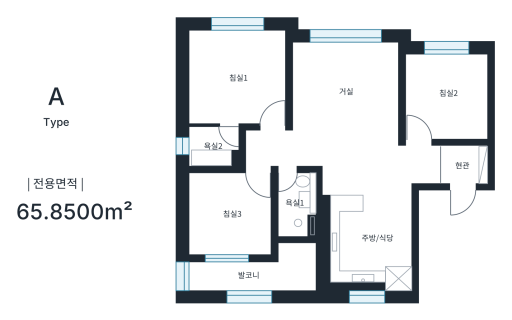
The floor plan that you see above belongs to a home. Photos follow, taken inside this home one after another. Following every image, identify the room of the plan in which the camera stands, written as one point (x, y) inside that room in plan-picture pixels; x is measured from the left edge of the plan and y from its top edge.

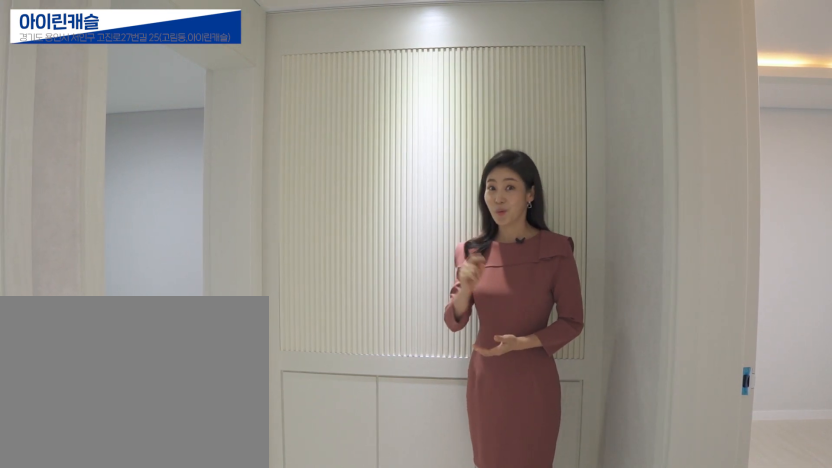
(267, 146)
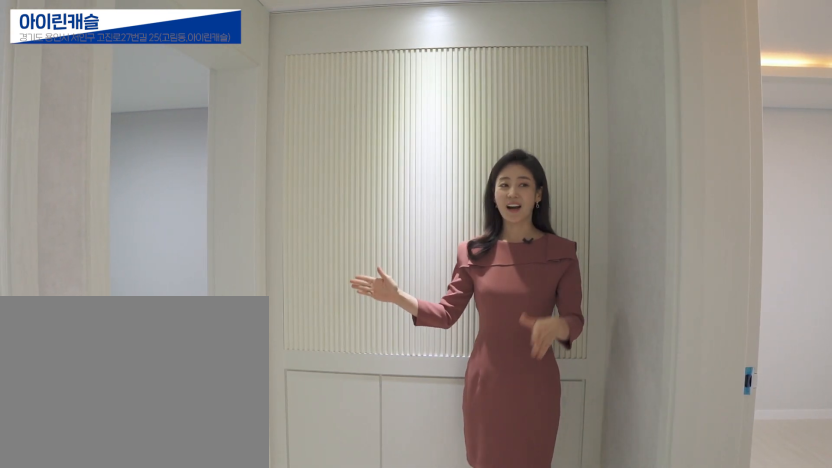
(267, 146)
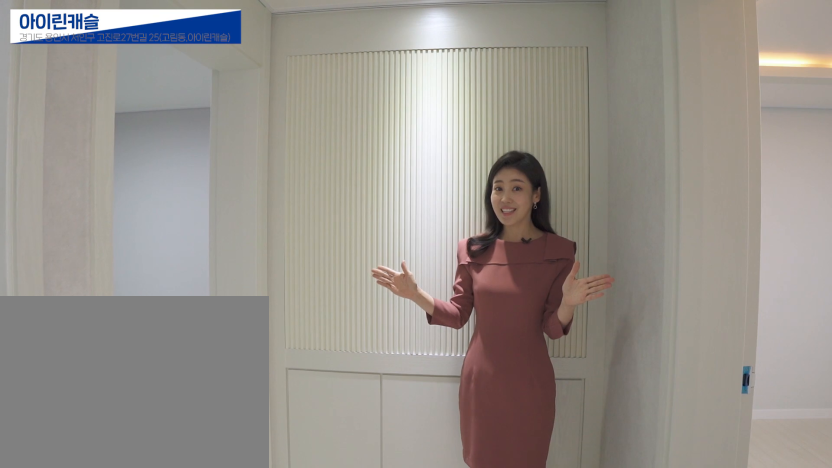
(267, 146)
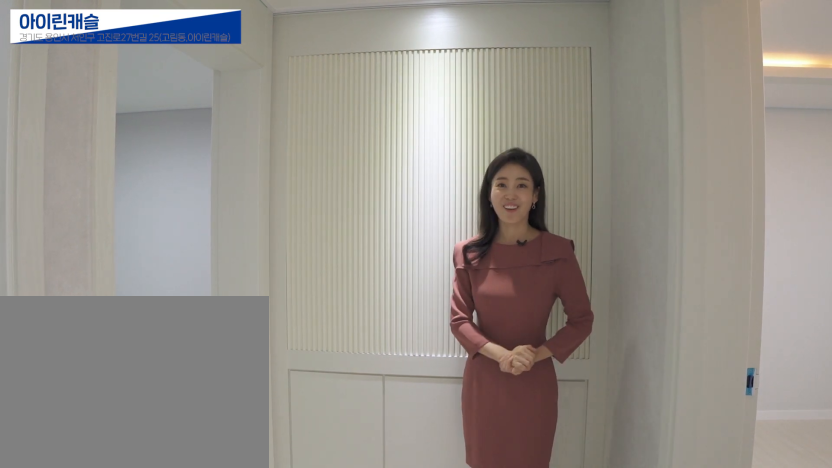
(267, 146)
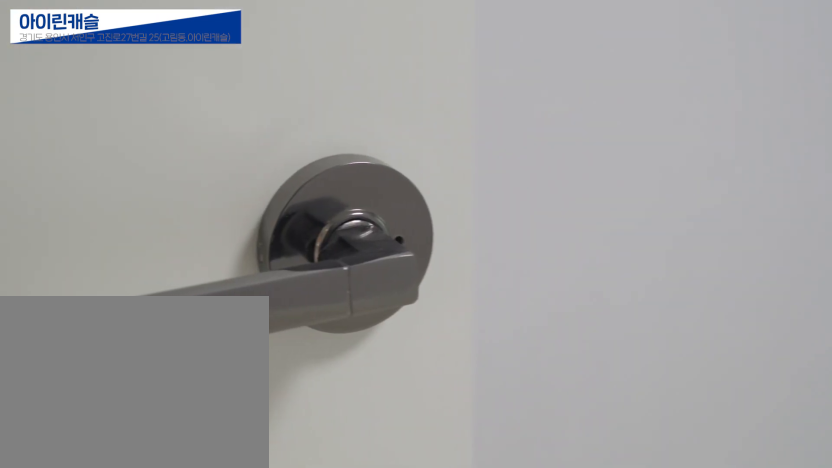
(249, 232)
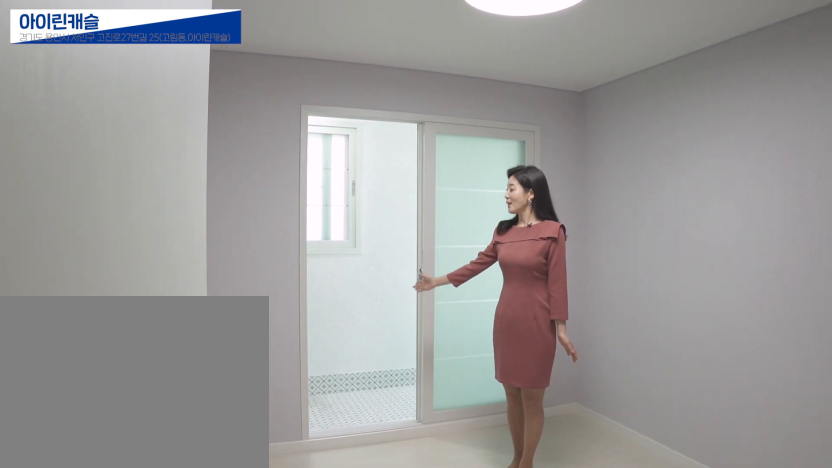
(249, 232)
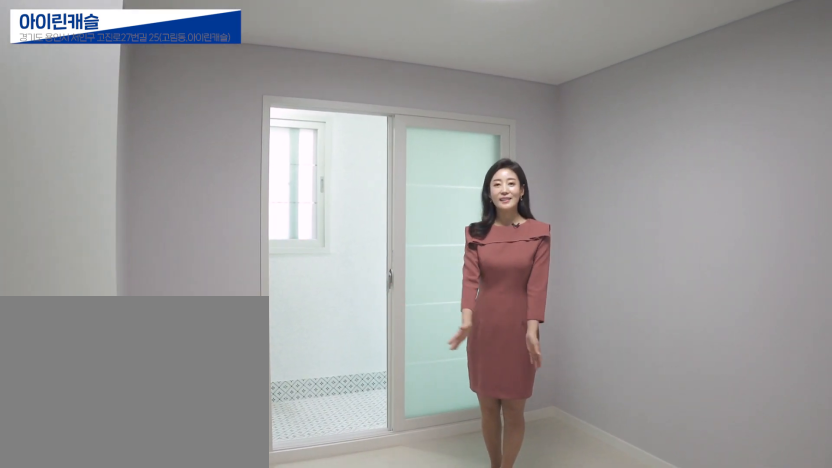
(249, 232)
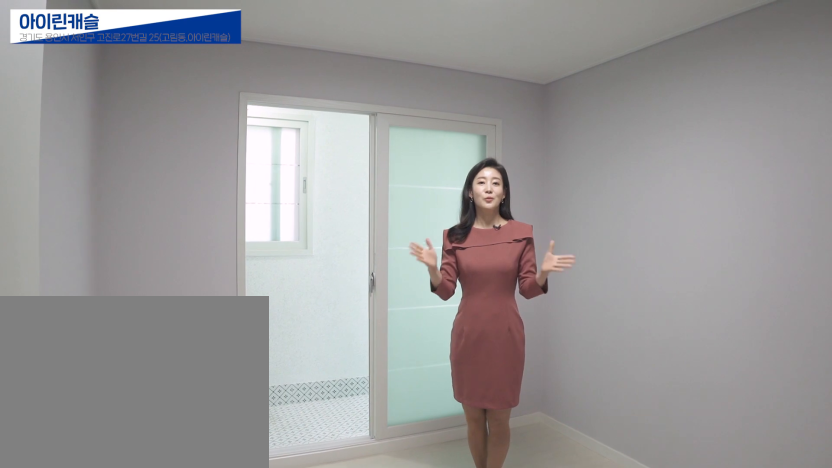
(249, 232)
